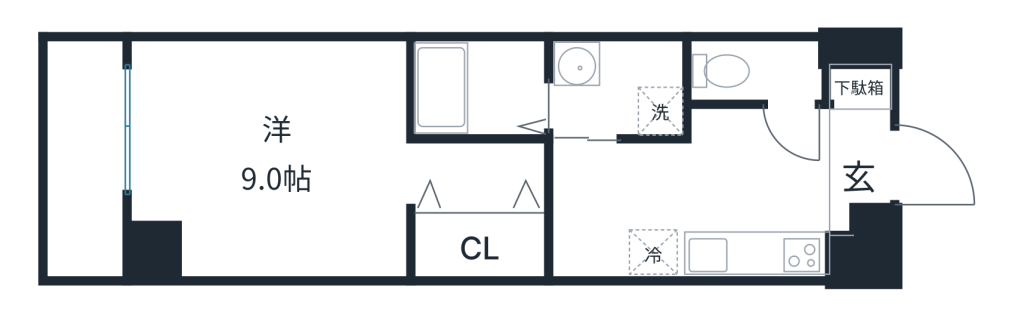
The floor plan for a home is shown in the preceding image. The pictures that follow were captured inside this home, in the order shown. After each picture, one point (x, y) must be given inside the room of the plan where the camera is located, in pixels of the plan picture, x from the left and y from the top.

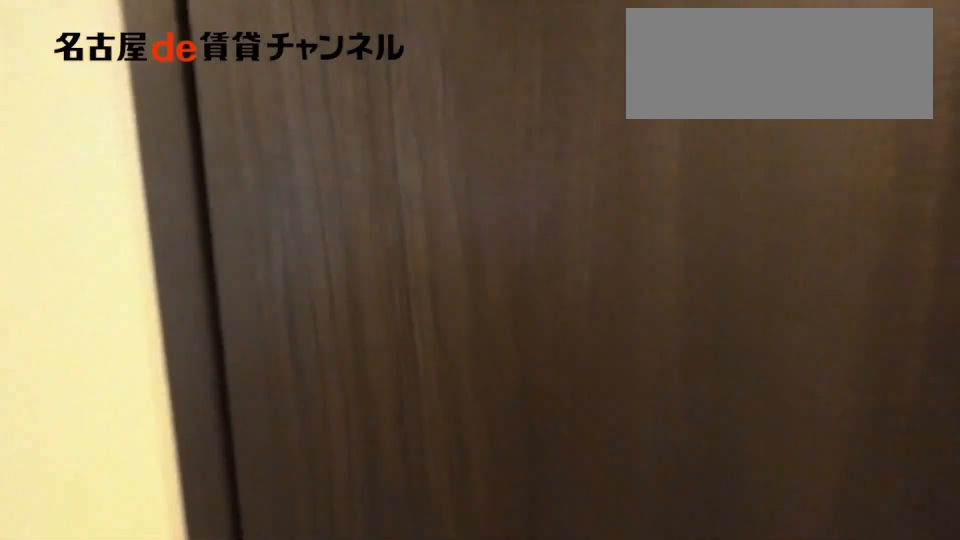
(859, 151)
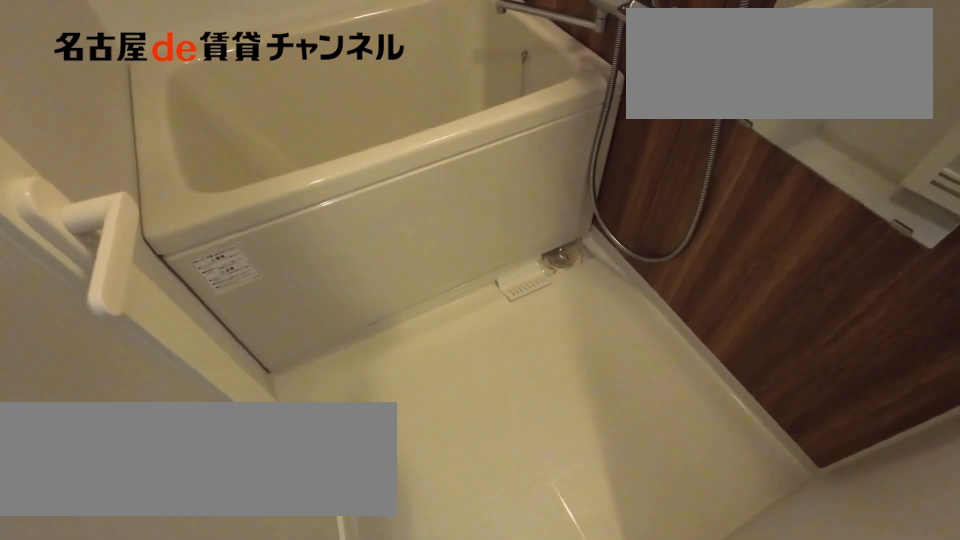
(479, 87)
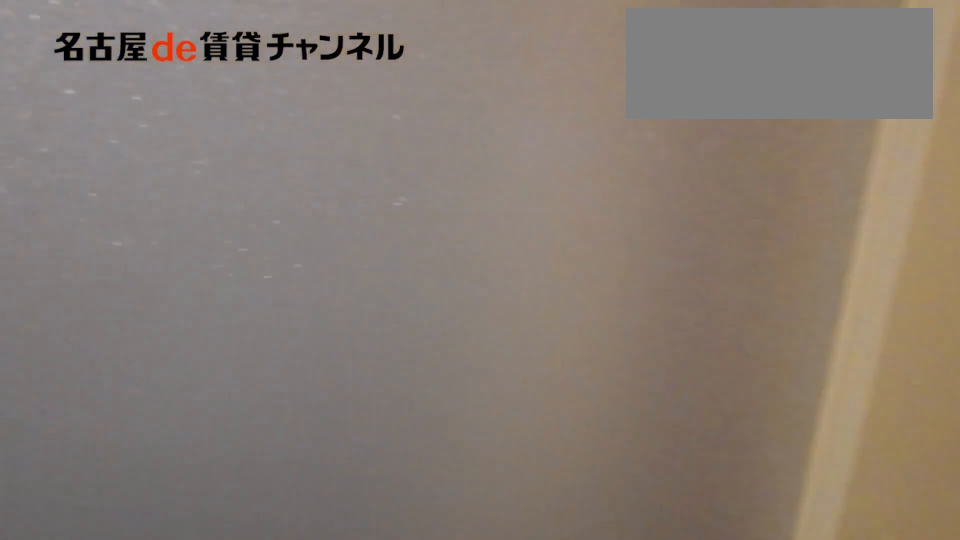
(479, 87)
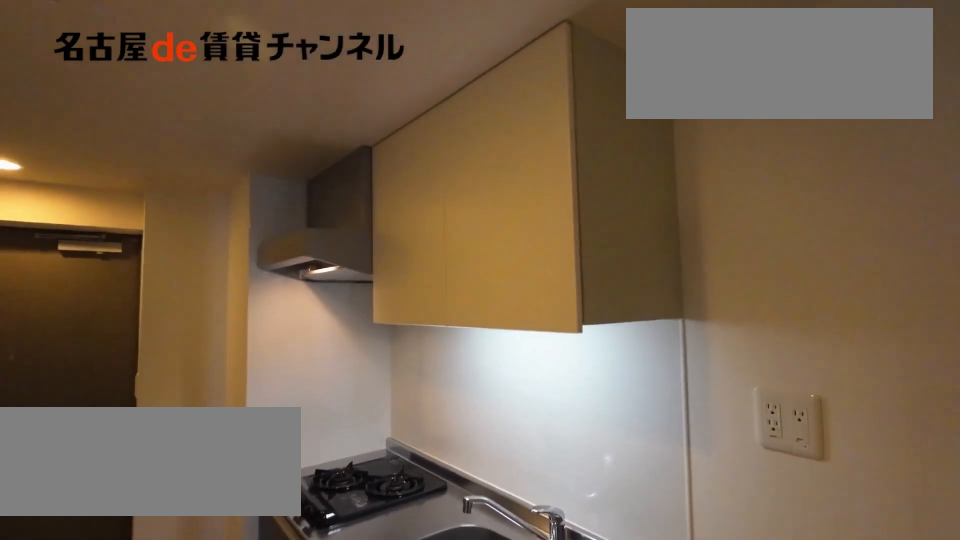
(731, 252)
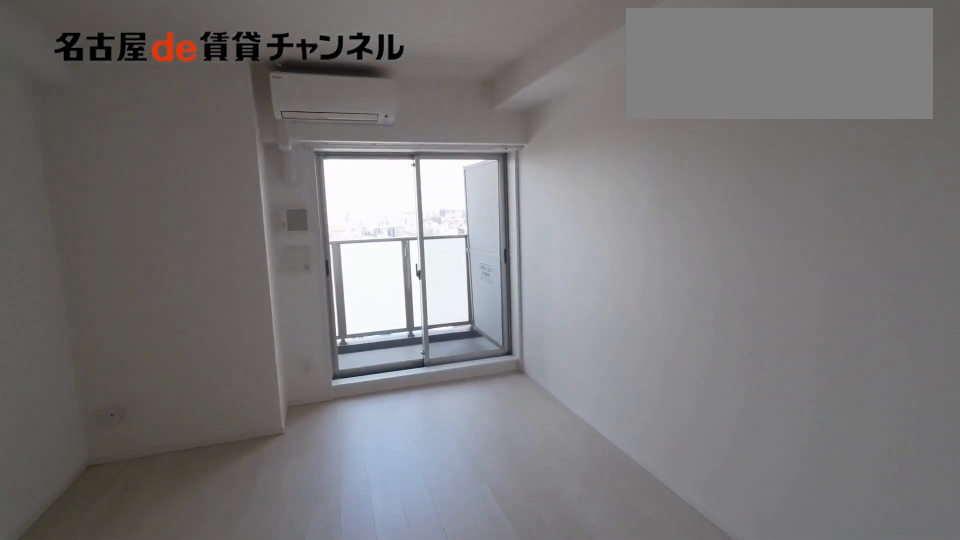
(264, 159)
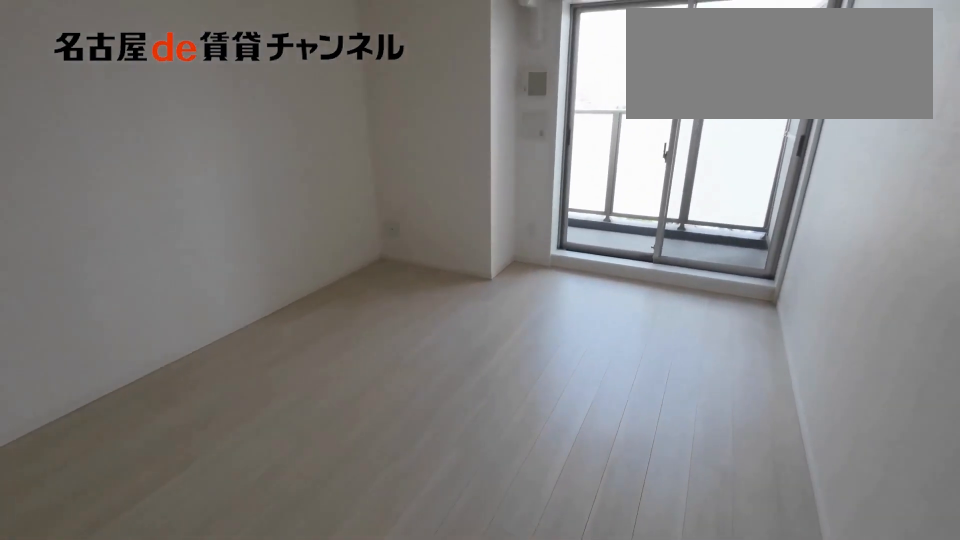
(264, 159)
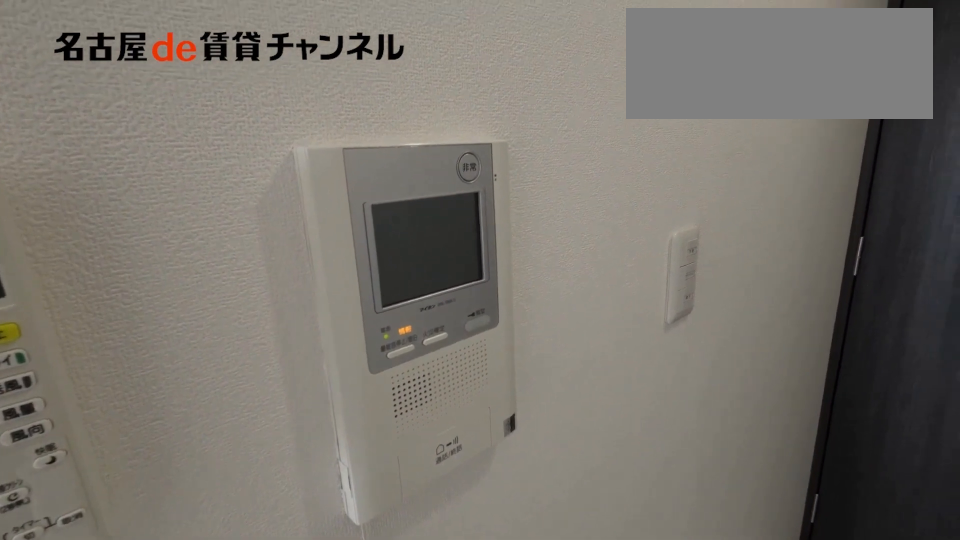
(264, 159)
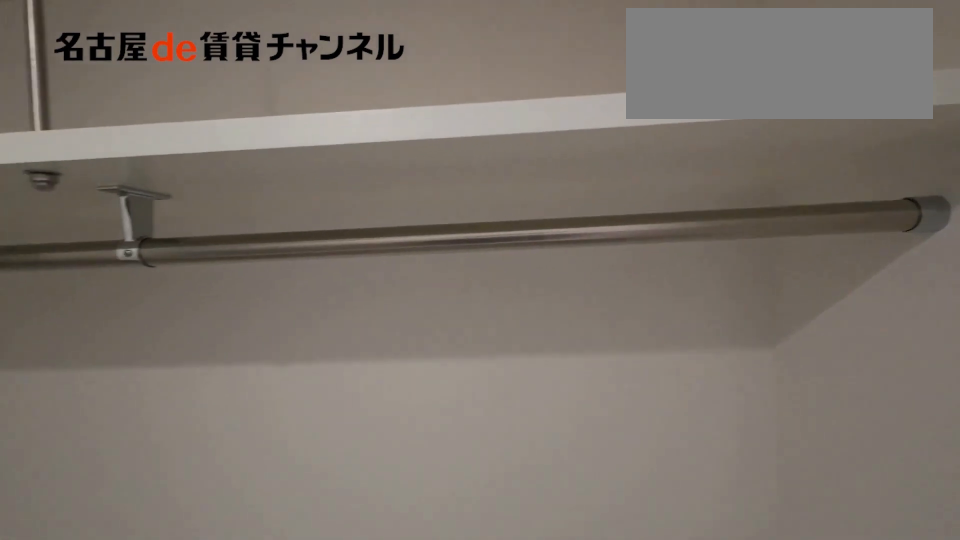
(481, 244)
